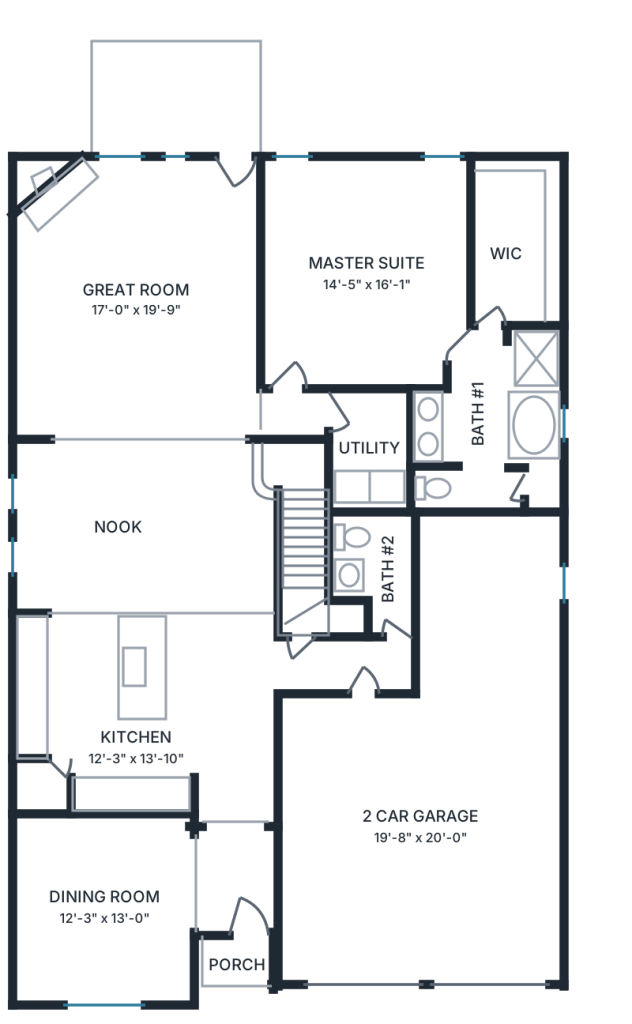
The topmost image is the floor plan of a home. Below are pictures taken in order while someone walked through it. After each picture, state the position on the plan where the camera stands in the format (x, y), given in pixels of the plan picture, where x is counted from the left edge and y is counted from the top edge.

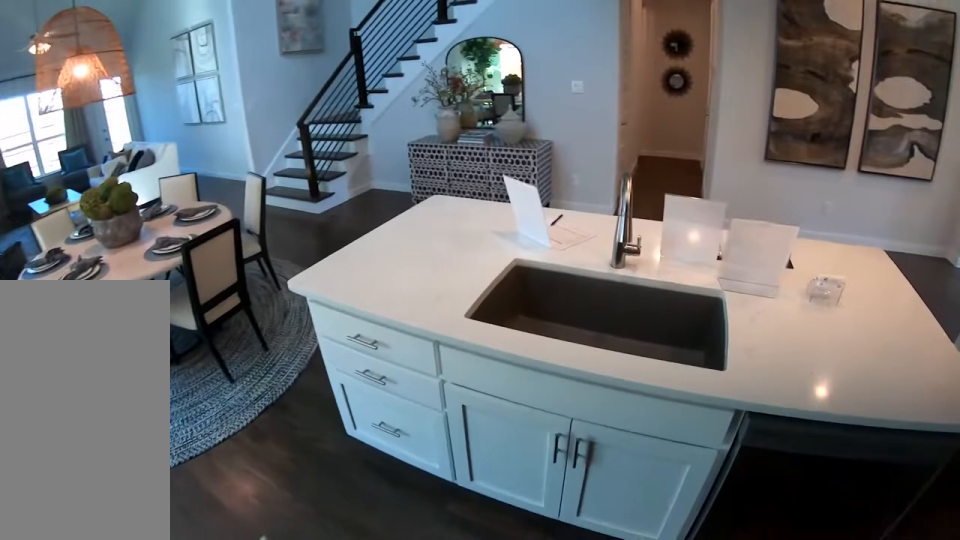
(95, 725)
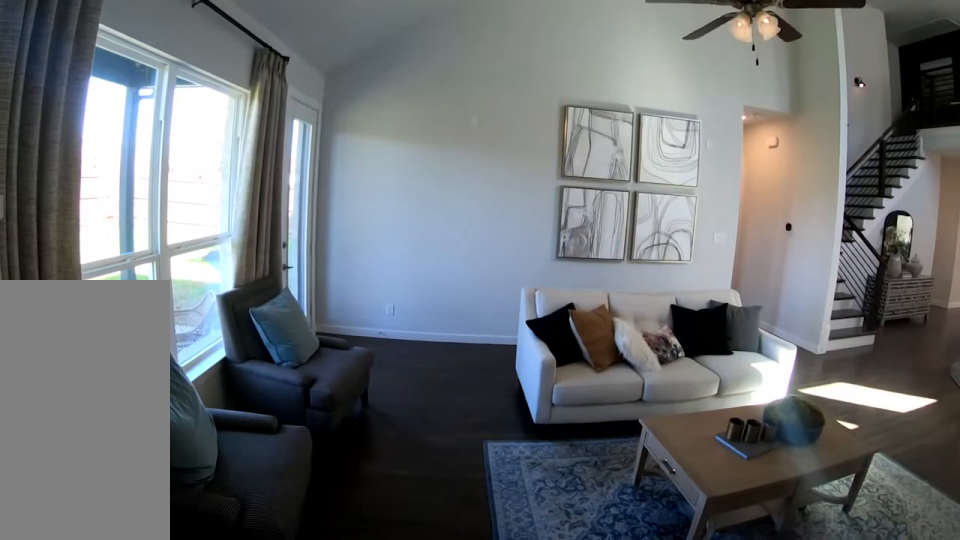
(70, 218)
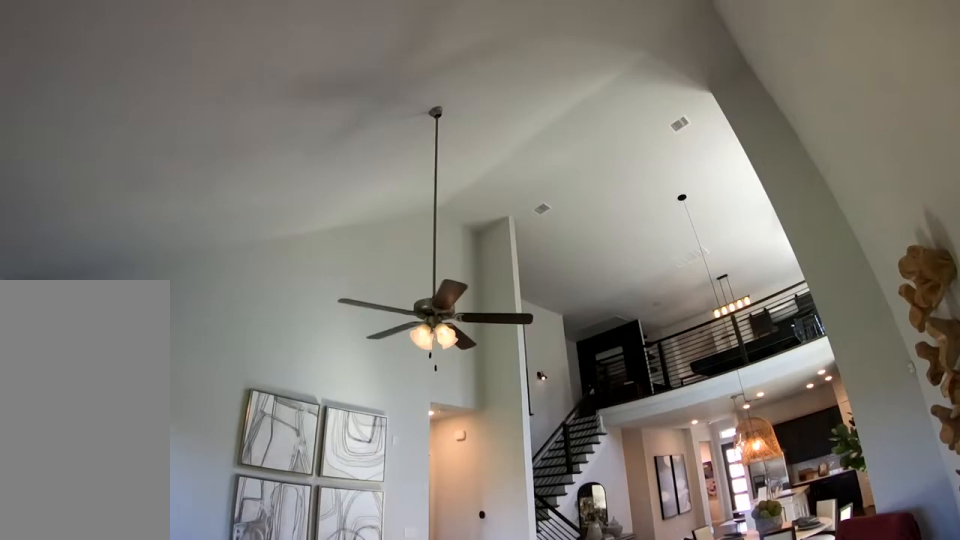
(70, 217)
